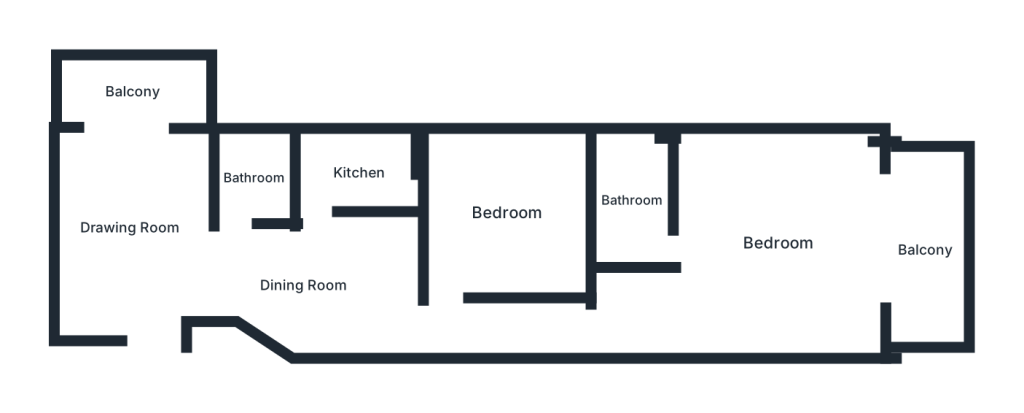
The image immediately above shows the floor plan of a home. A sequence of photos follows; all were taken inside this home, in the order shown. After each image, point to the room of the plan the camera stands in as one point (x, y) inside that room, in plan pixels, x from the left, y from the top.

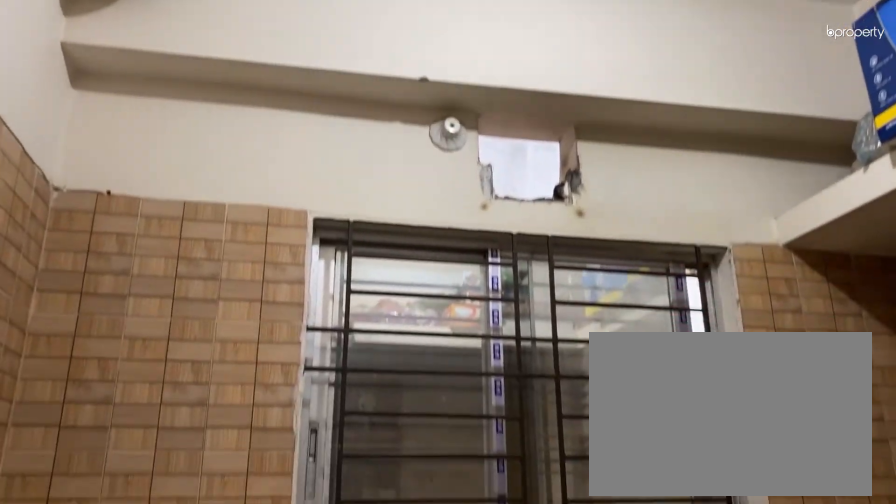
(360, 168)
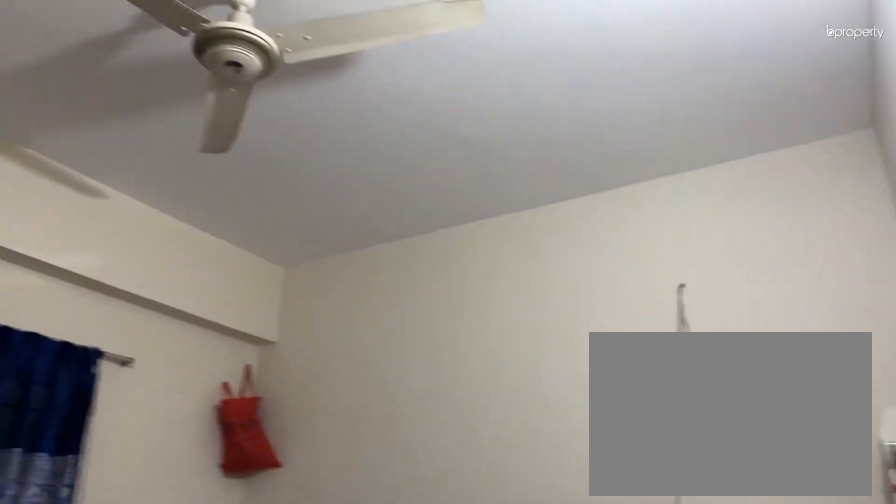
(505, 213)
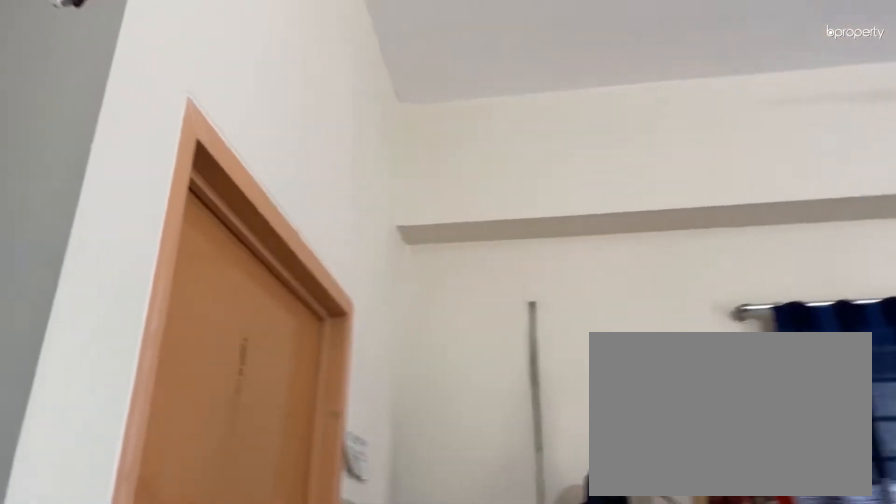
(778, 241)
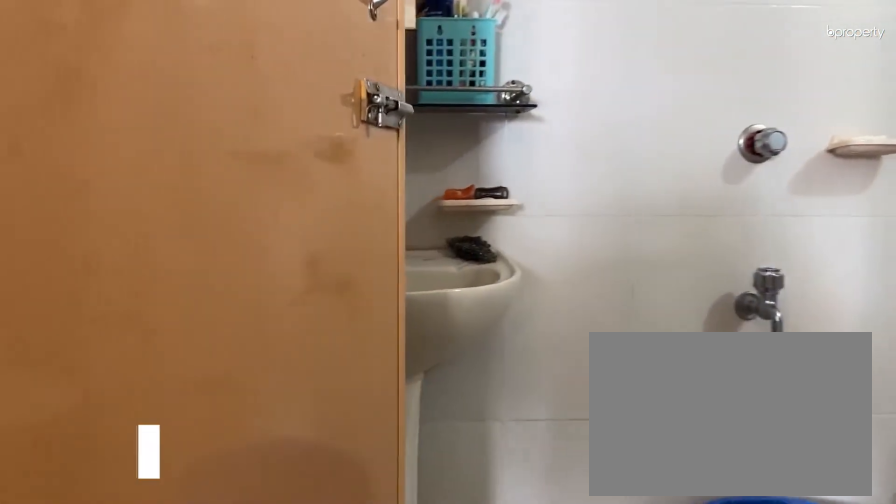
(630, 201)
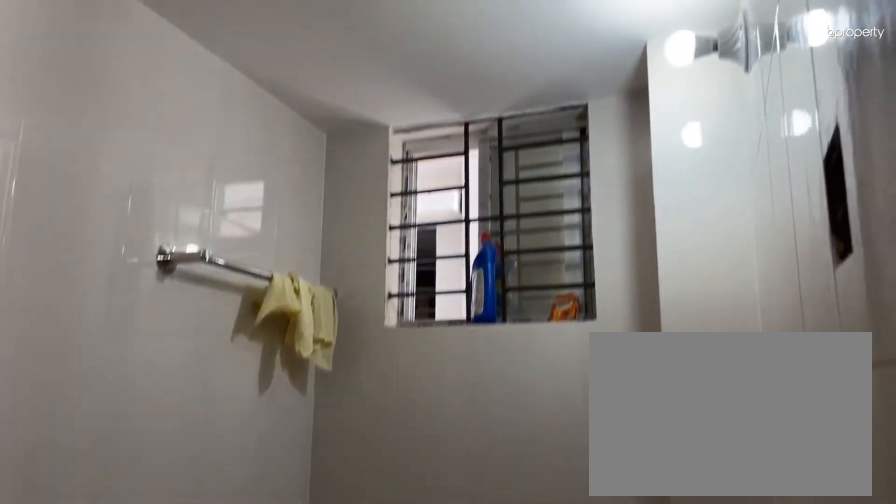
(630, 201)
